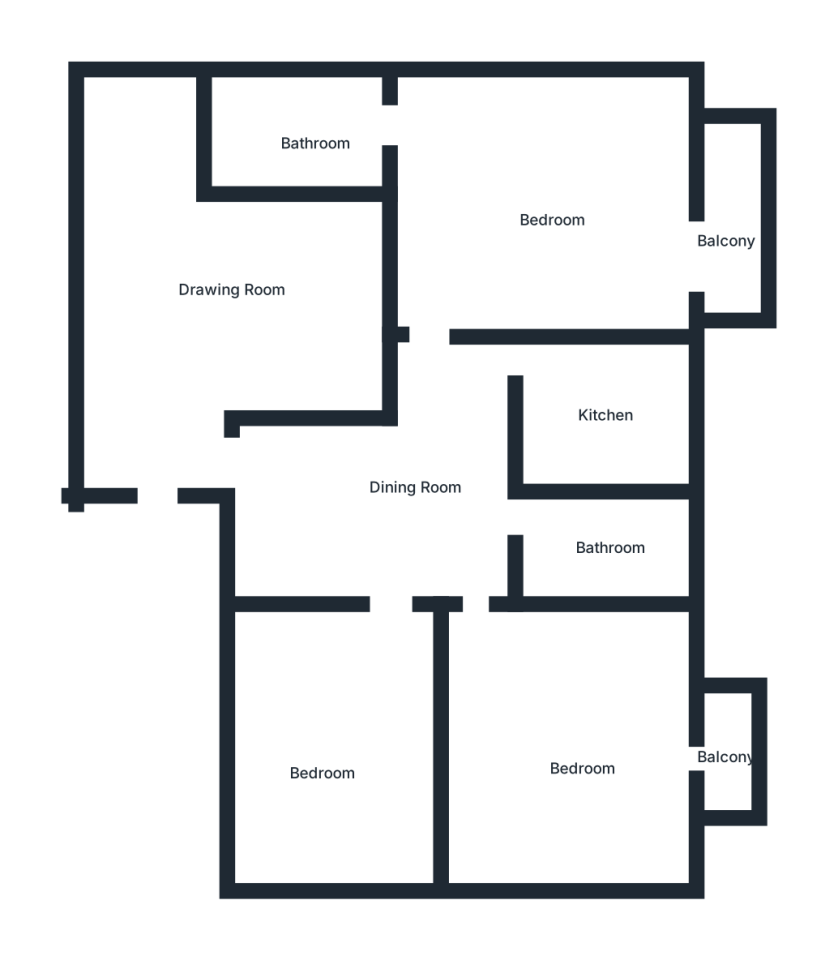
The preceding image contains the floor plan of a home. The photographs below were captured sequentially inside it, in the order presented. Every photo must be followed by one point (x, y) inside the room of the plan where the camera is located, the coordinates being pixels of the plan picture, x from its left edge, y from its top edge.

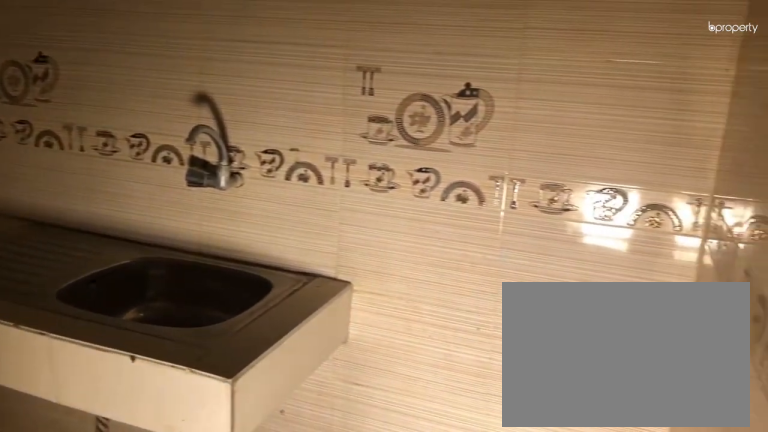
(613, 409)
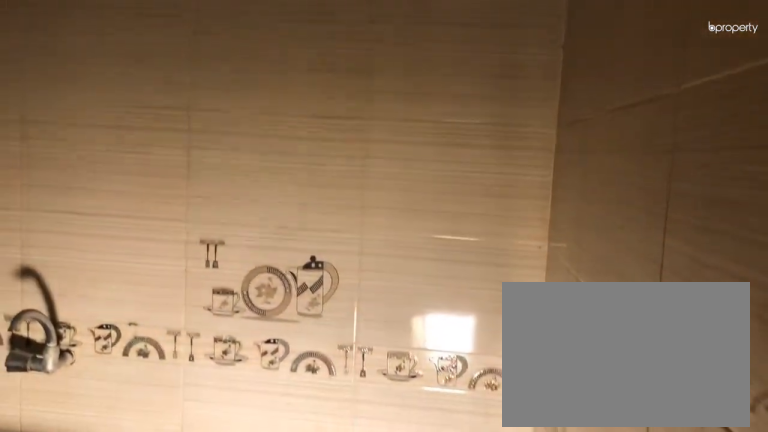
(613, 409)
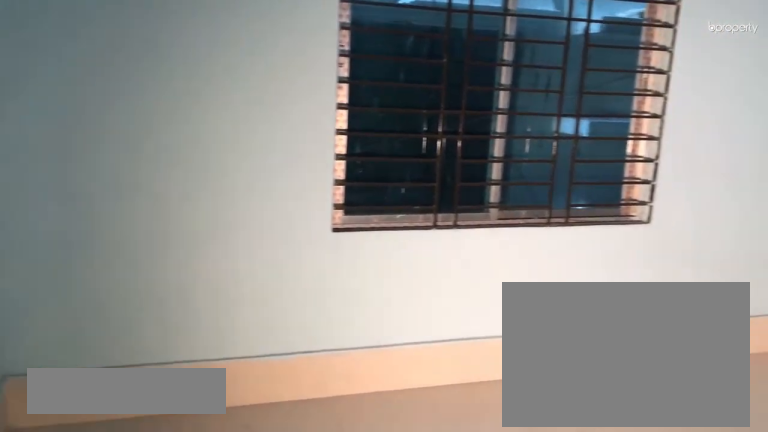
(445, 287)
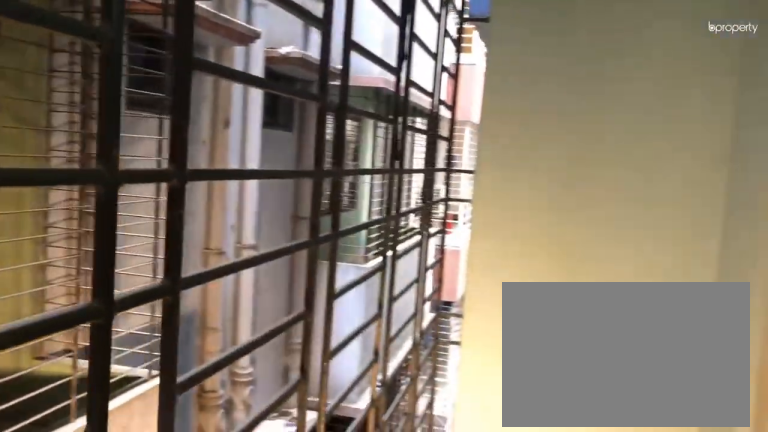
(742, 193)
